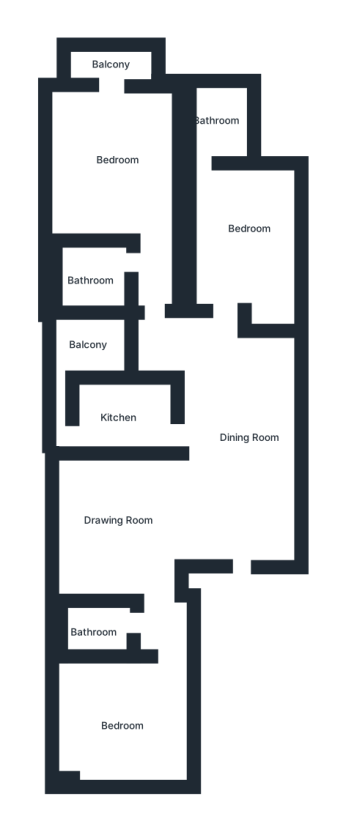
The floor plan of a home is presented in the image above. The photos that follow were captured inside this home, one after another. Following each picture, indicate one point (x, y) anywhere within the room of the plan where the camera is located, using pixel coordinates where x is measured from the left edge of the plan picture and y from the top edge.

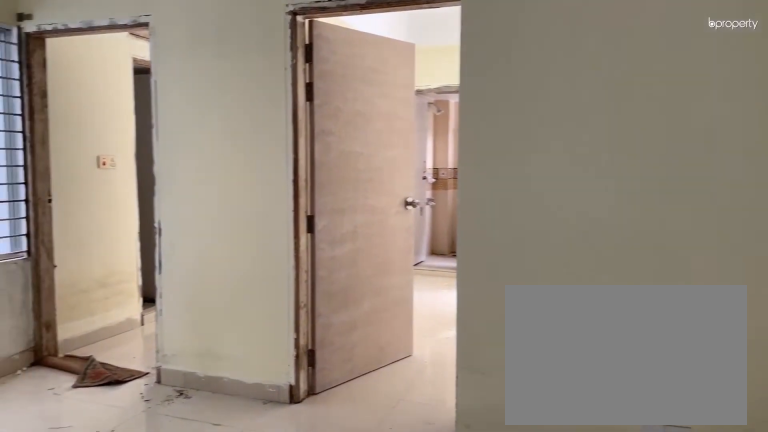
(238, 426)
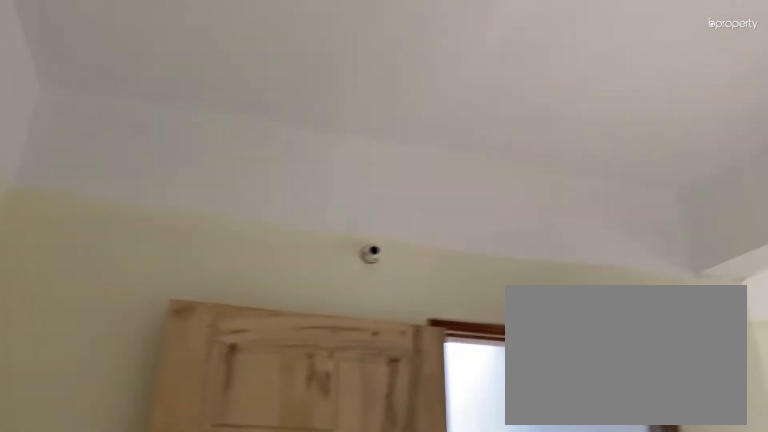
(238, 426)
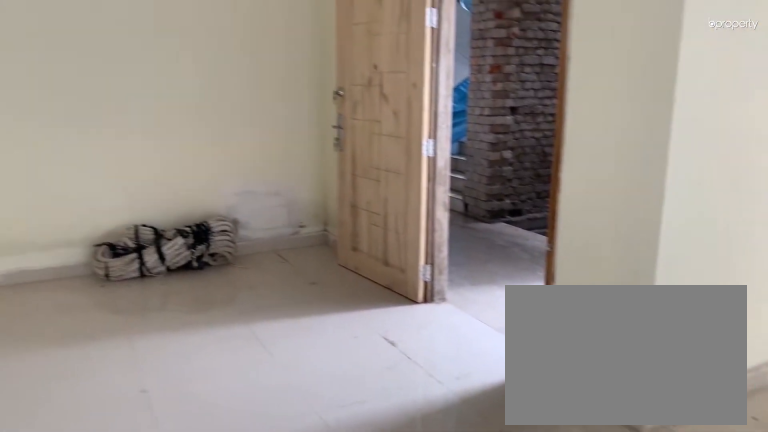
(111, 514)
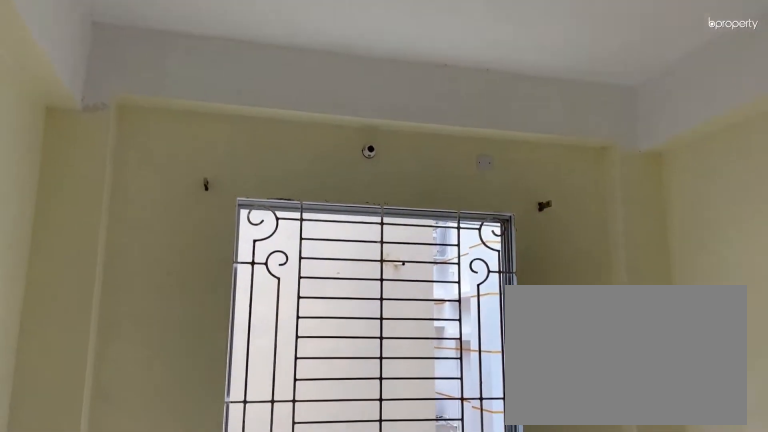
(121, 722)
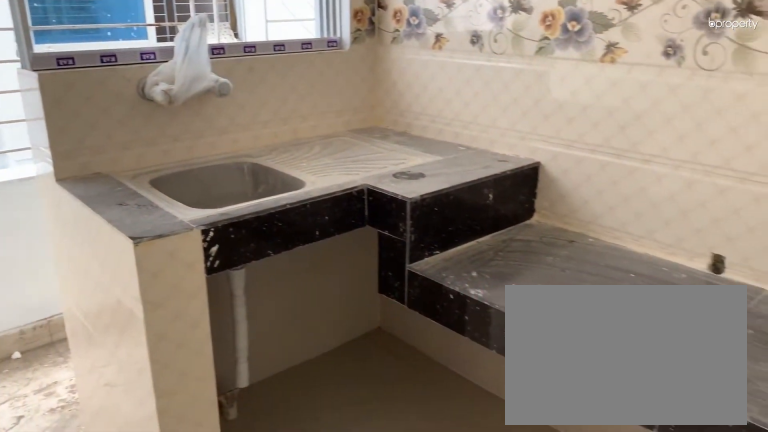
(123, 413)
